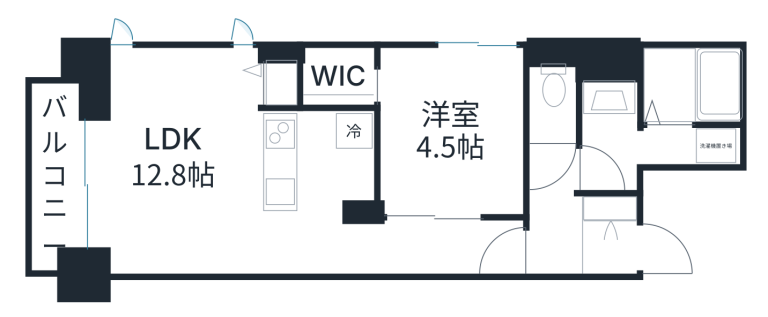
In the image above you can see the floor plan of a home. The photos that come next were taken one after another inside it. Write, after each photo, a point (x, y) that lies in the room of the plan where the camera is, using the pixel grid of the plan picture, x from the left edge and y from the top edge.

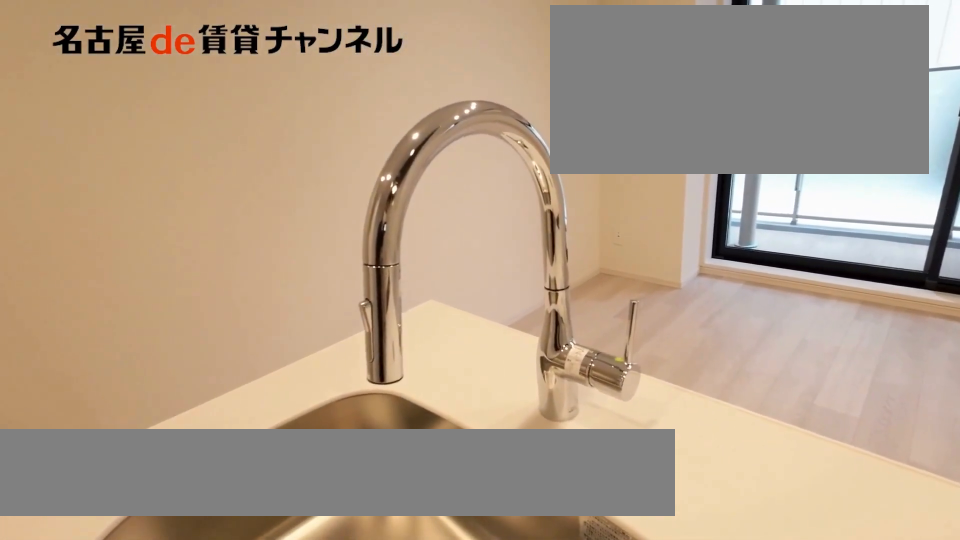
(320, 164)
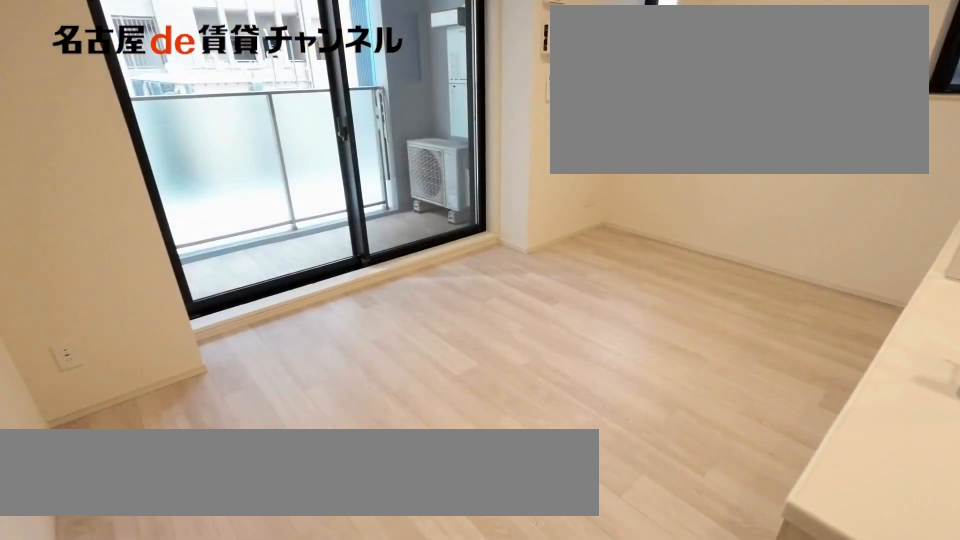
(172, 160)
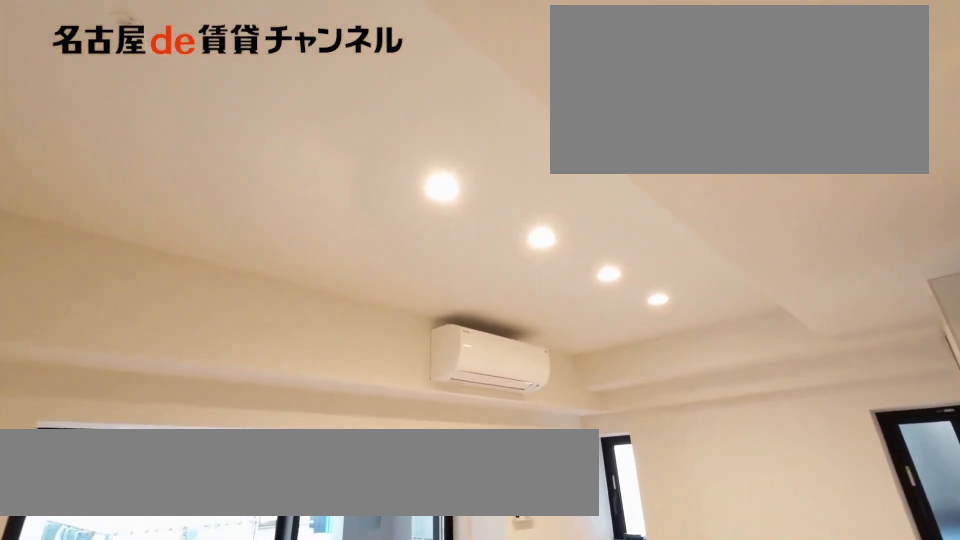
(172, 160)
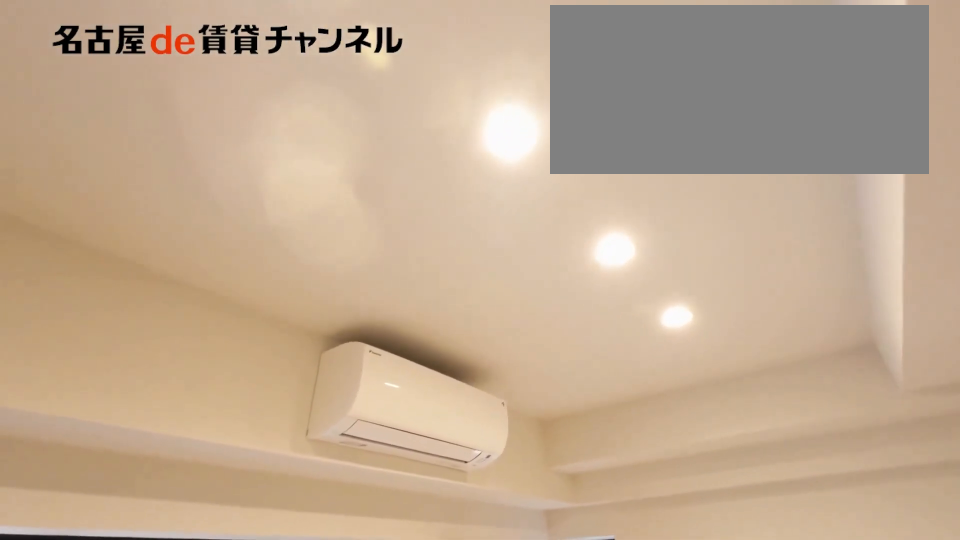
(172, 160)
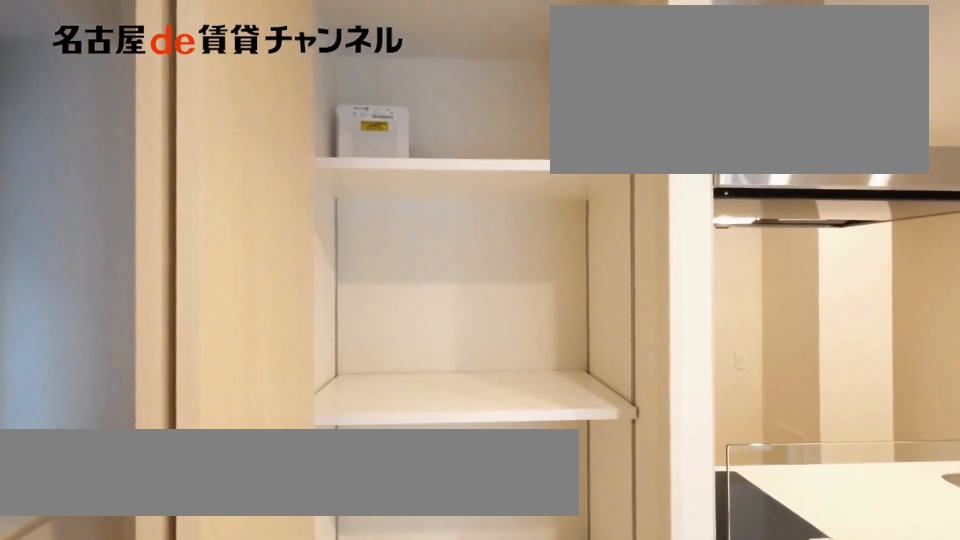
(281, 76)
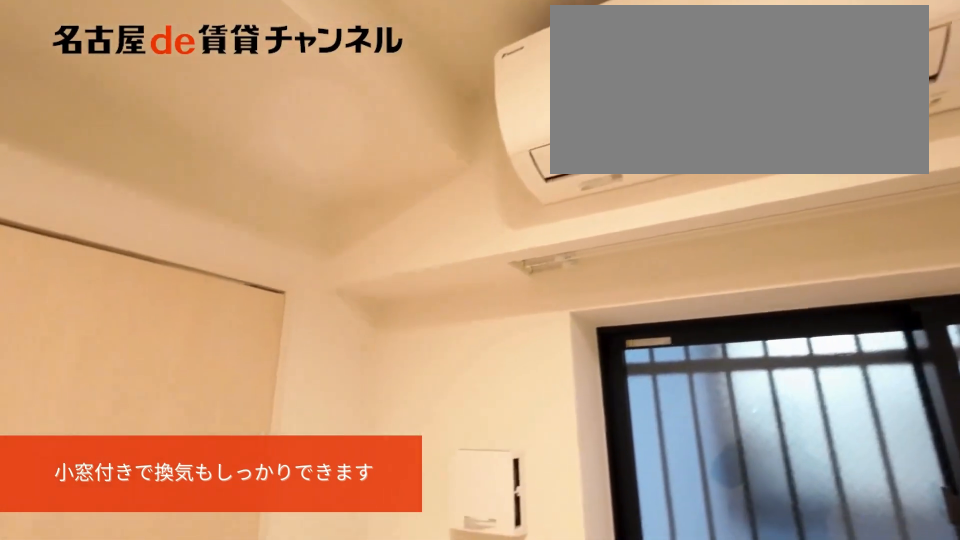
(451, 132)
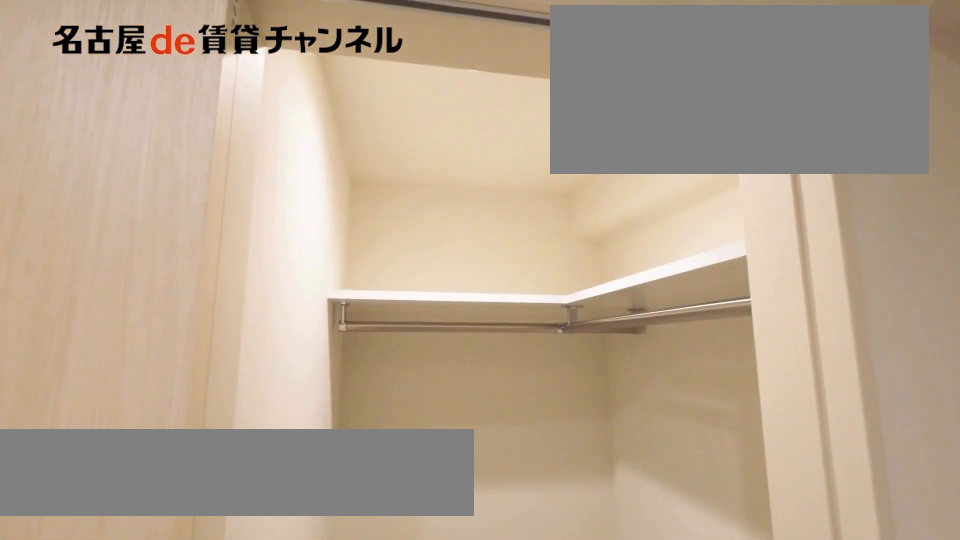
(338, 75)
